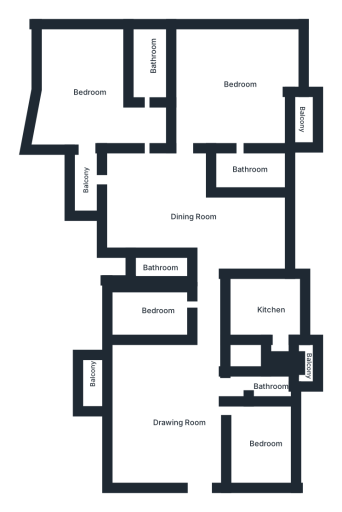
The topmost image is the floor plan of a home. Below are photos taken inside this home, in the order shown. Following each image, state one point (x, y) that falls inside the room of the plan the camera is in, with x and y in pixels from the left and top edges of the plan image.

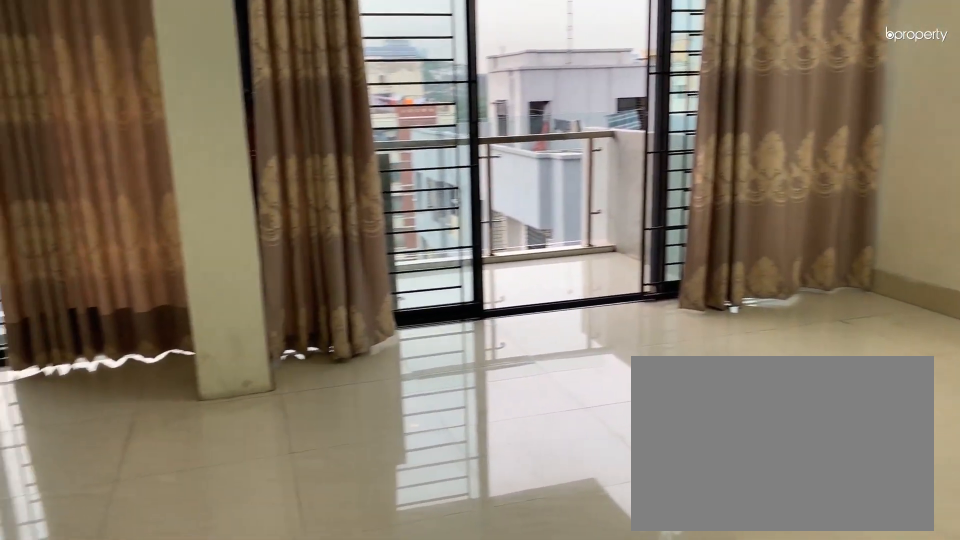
(181, 422)
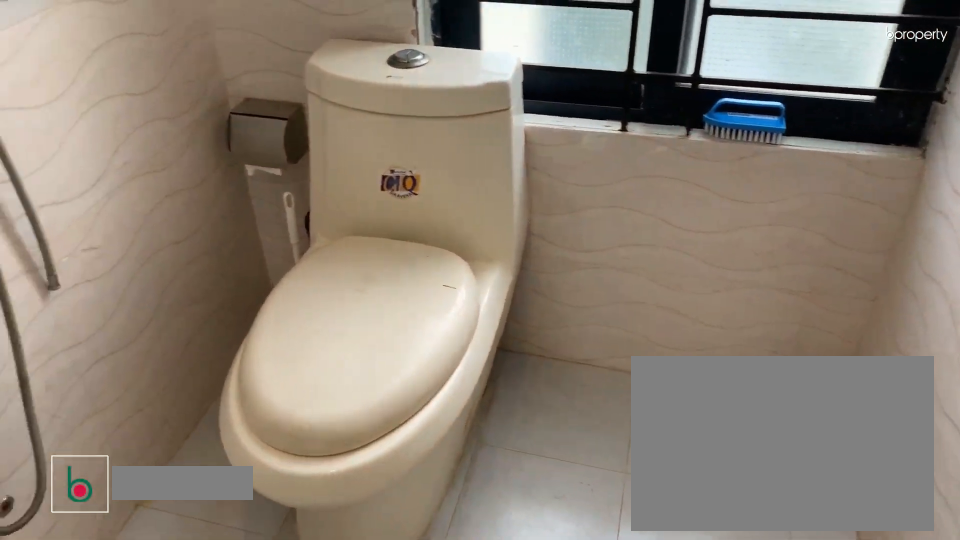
(272, 386)
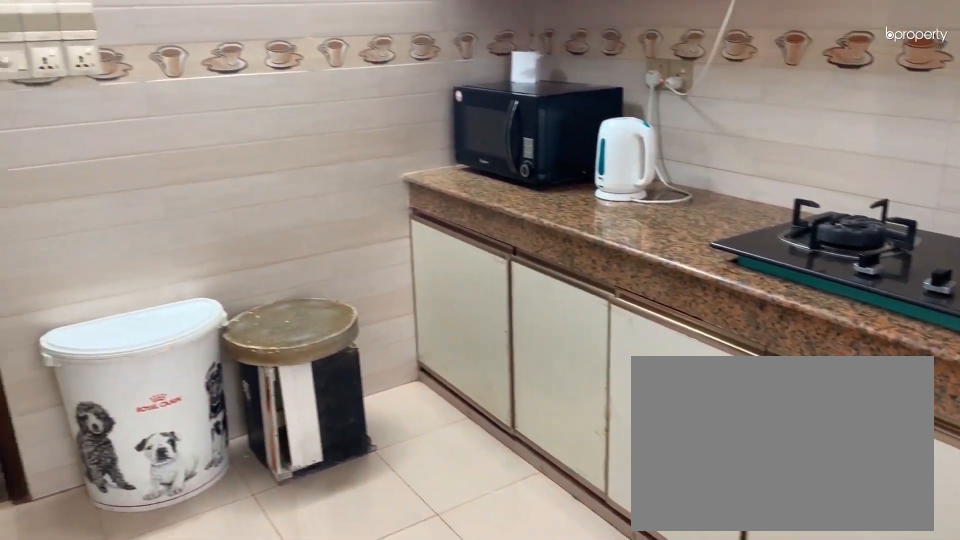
(274, 310)
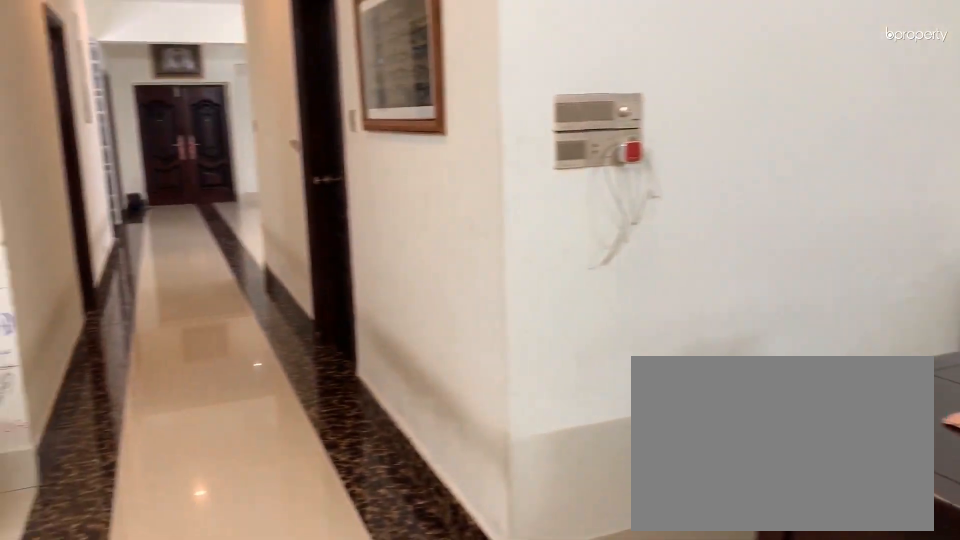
(183, 202)
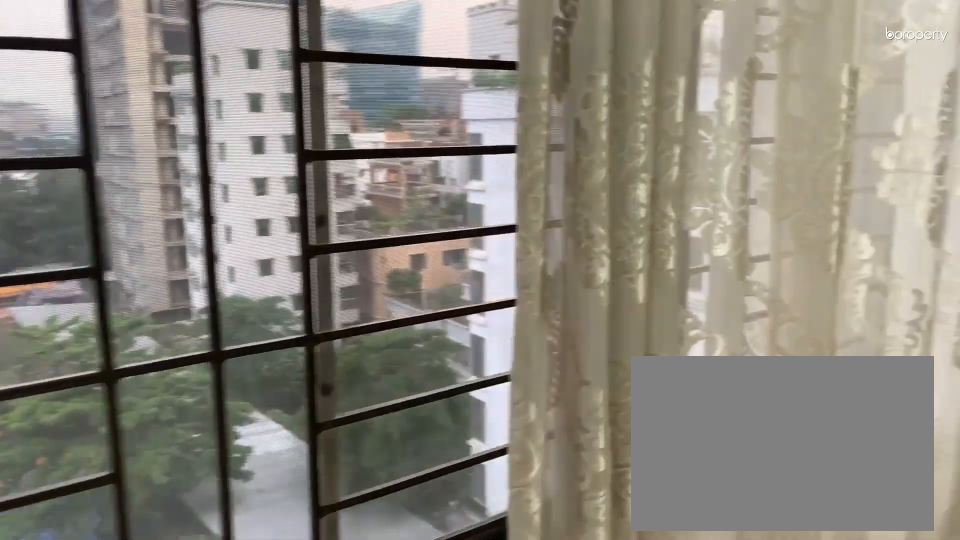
(241, 231)
